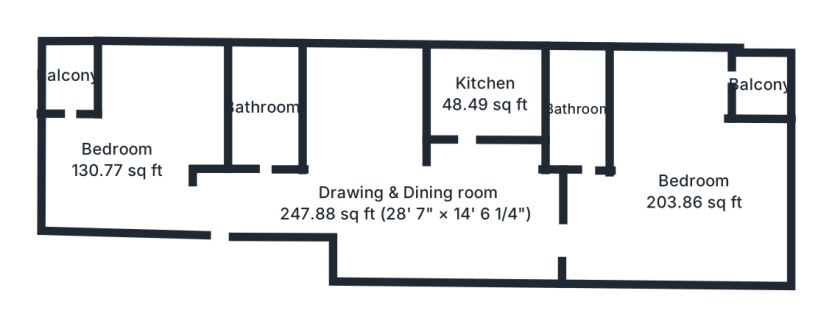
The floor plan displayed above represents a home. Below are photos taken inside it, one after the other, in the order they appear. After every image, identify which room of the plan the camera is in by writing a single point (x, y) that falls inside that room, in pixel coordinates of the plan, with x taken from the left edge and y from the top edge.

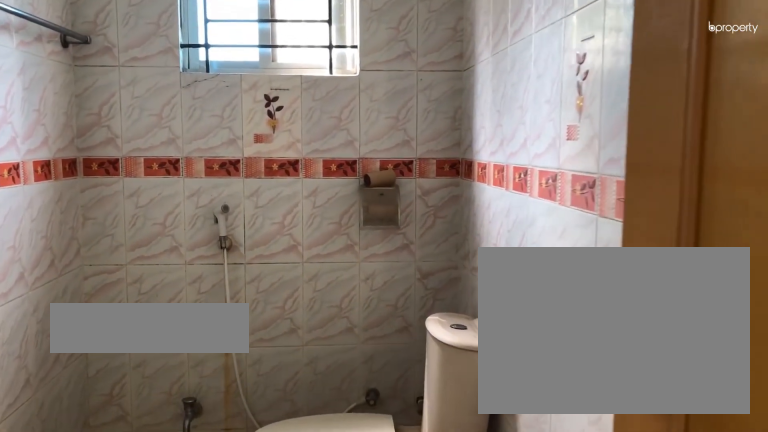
(579, 111)
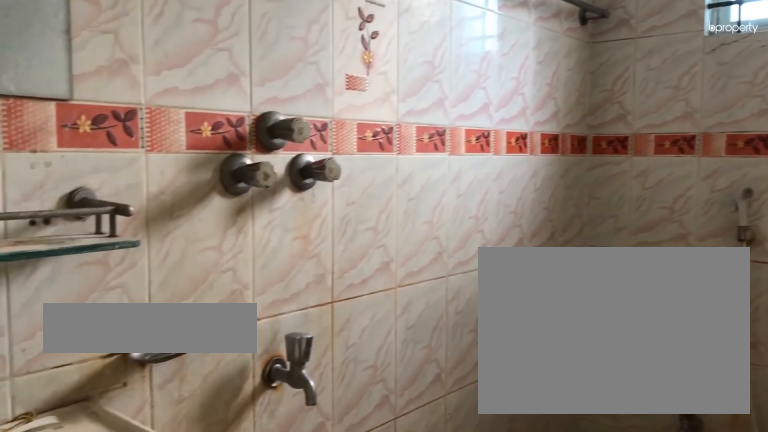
(579, 111)
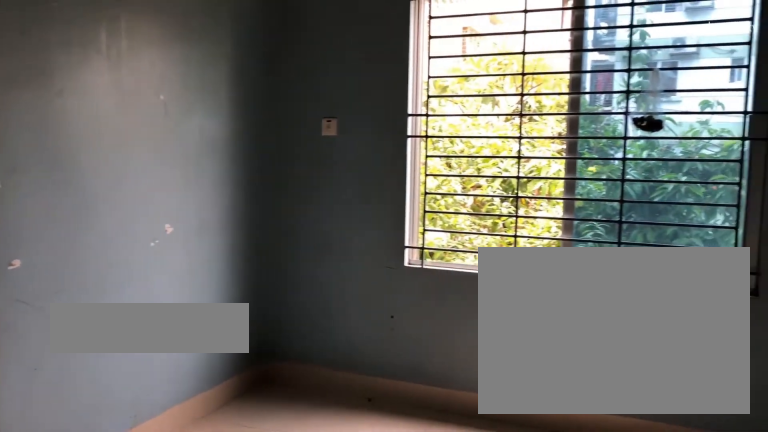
(118, 162)
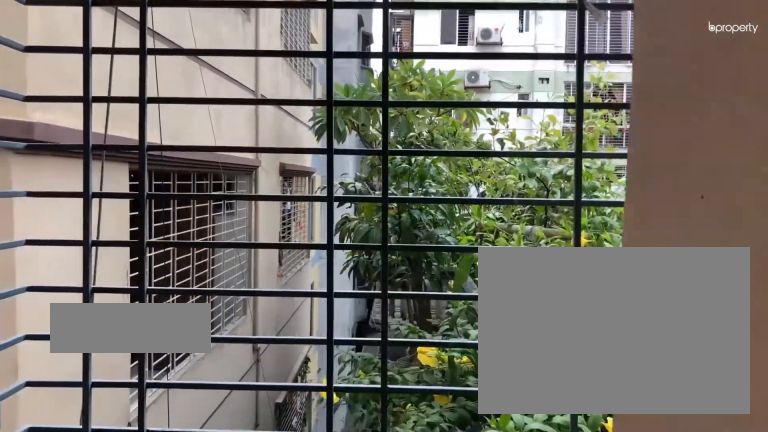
(68, 75)
